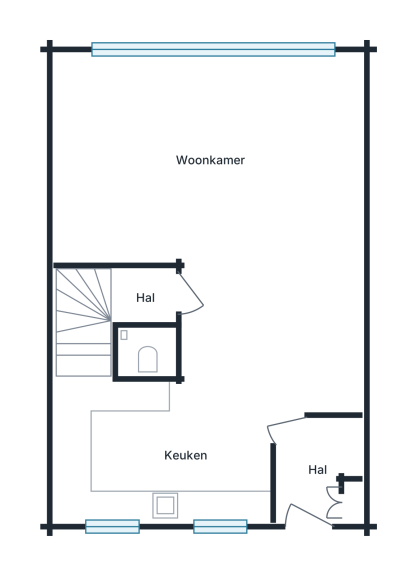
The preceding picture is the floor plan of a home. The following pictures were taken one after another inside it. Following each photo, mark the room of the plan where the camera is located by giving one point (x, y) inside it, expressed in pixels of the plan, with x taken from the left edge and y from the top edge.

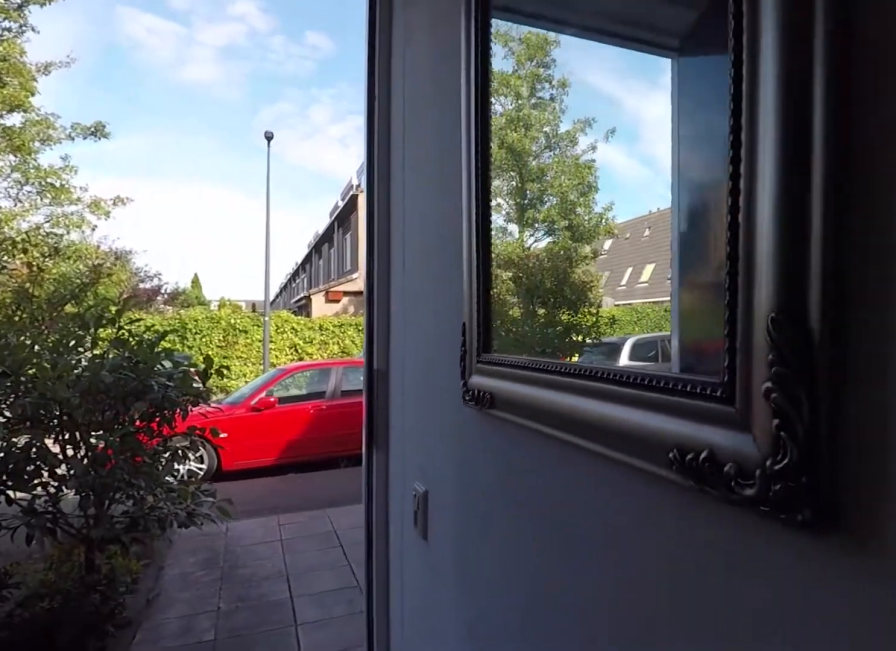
(316, 469)
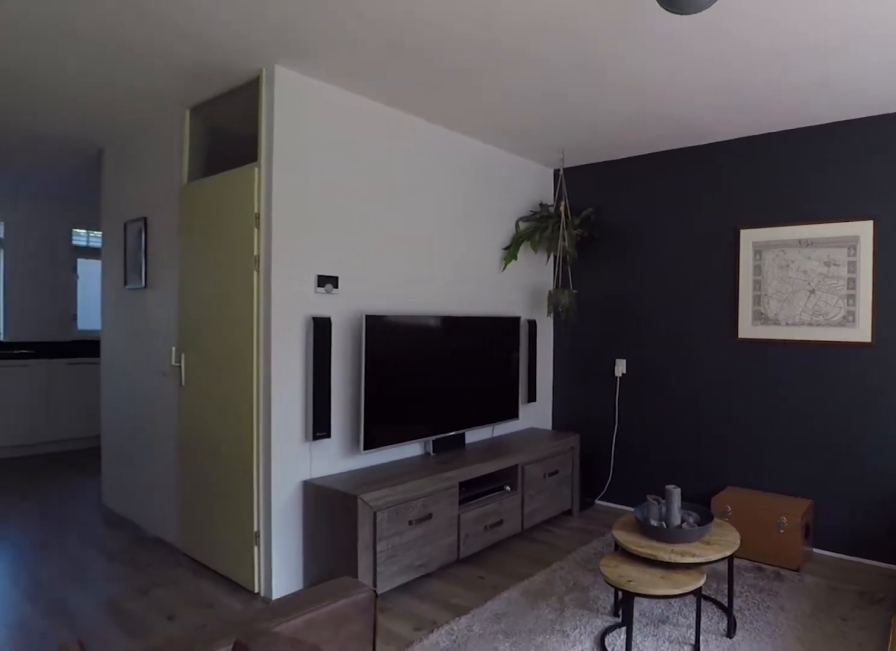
(136, 153)
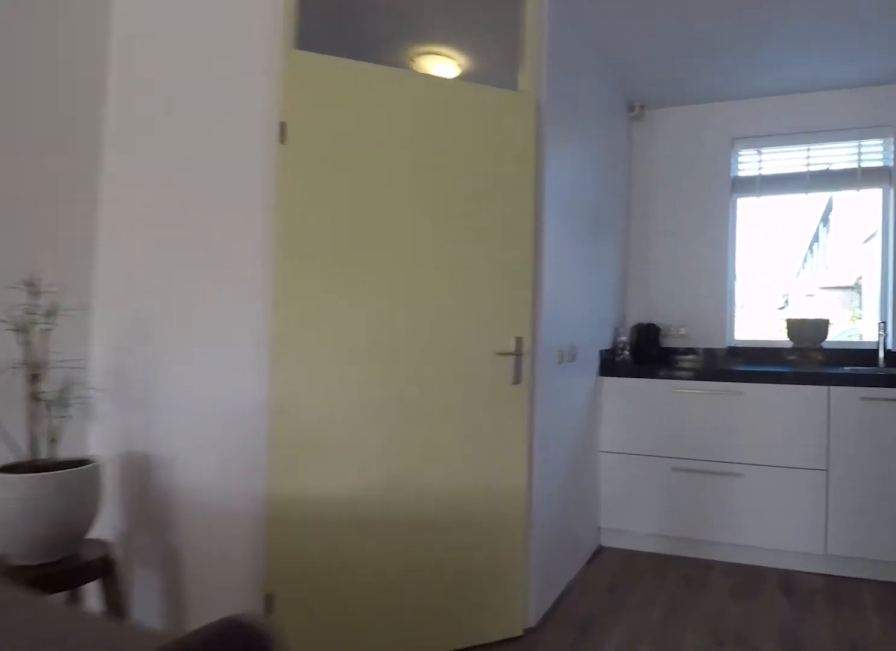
(136, 153)
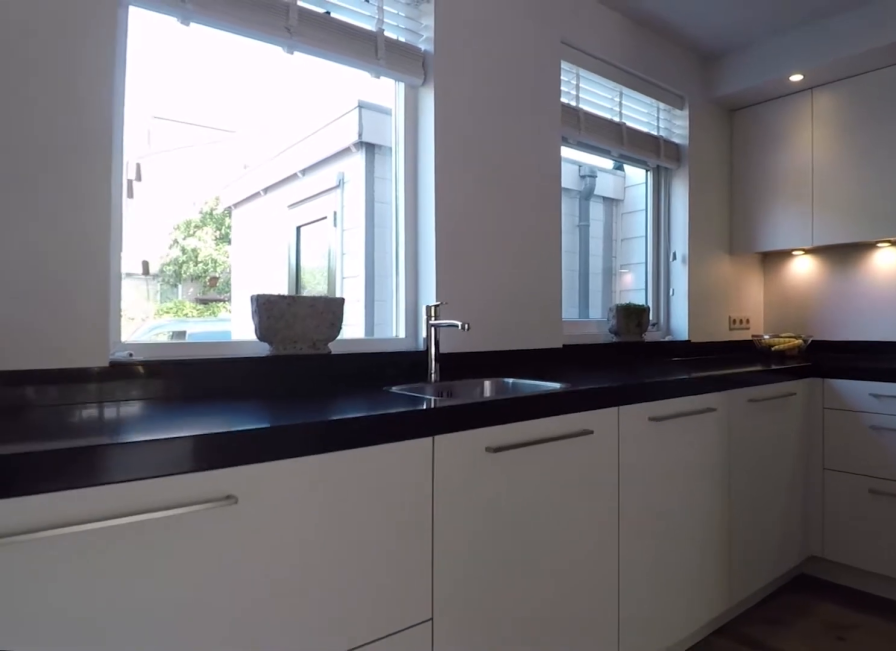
(155, 456)
